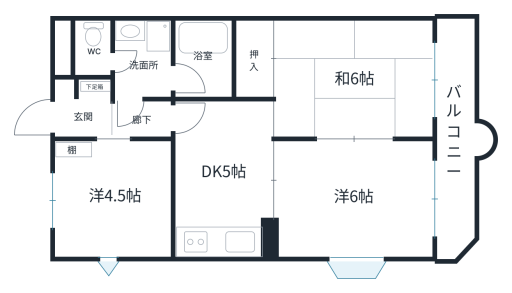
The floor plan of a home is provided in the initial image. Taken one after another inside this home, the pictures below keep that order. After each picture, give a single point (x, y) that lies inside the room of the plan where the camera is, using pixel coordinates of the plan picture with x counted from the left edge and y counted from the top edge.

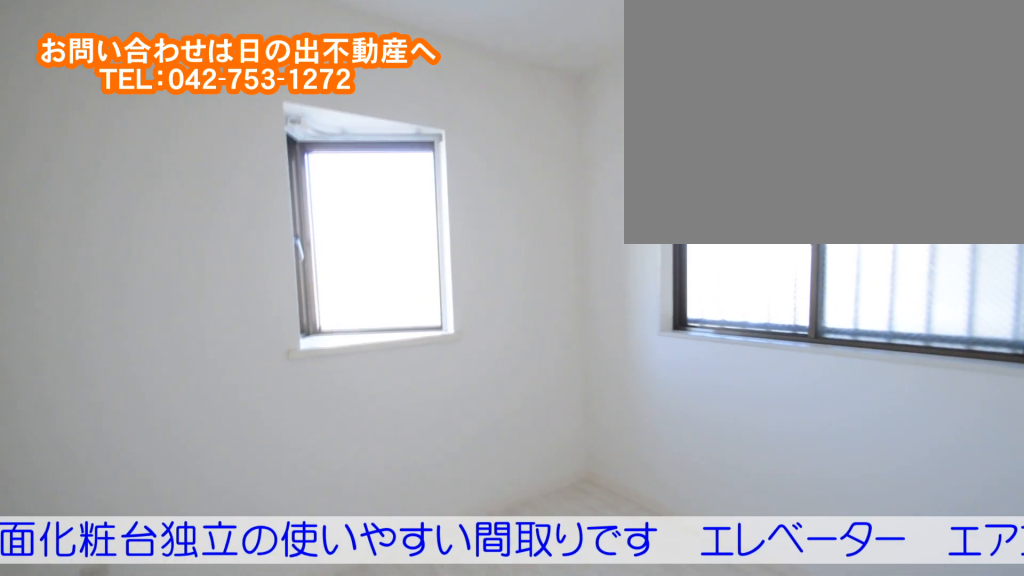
(114, 221)
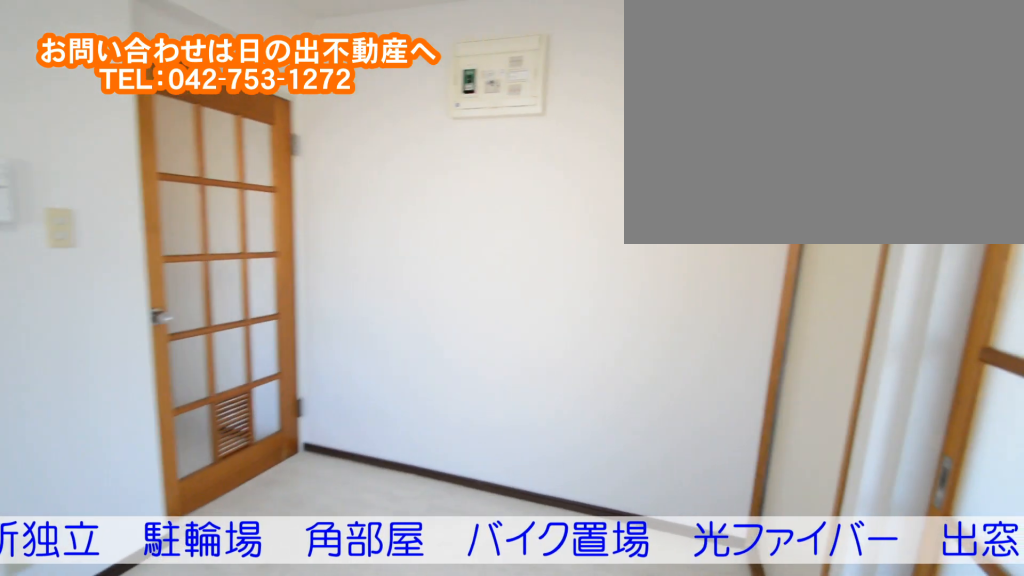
(229, 194)
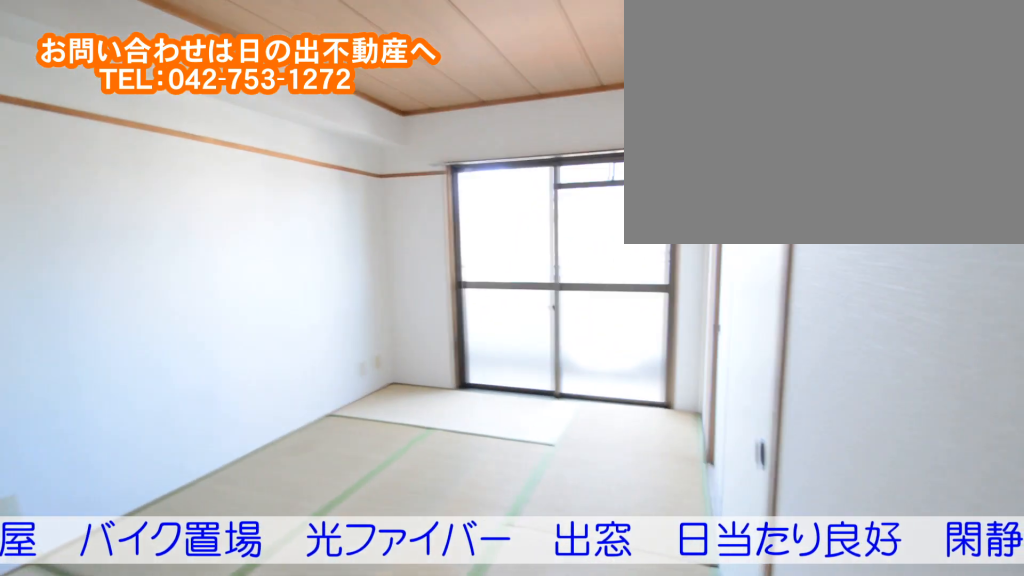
(350, 101)
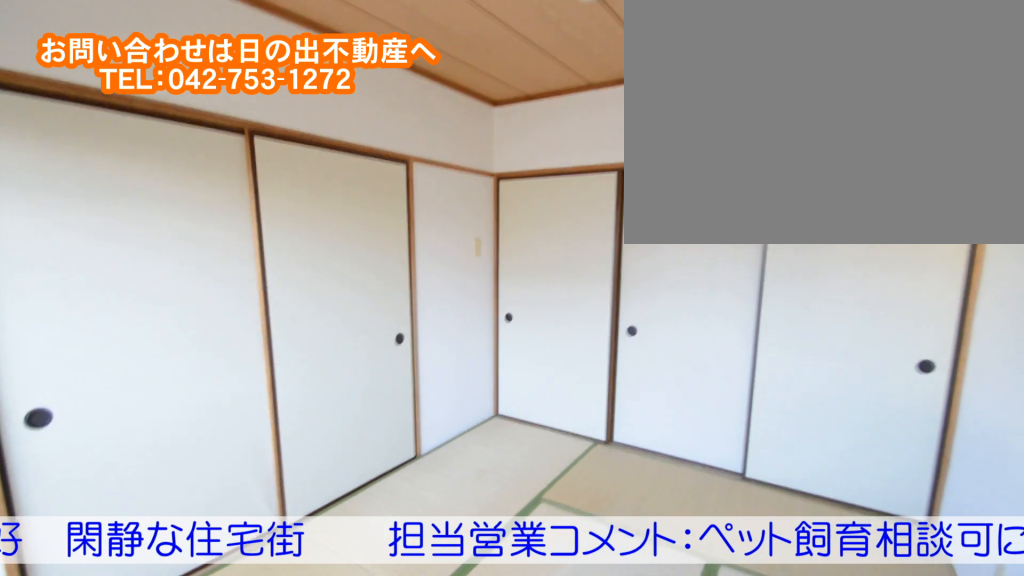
(351, 101)
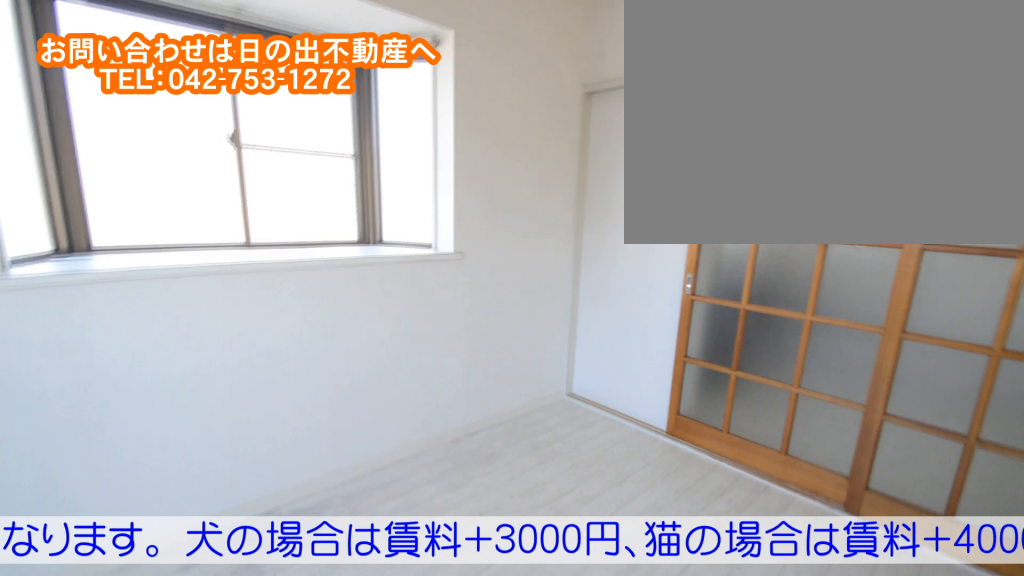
(358, 213)
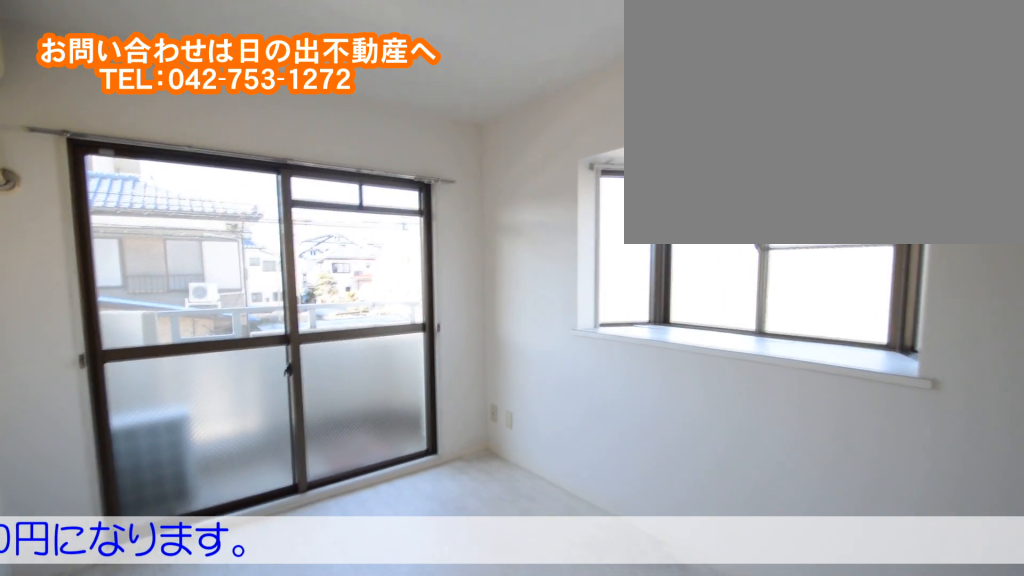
(358, 213)
